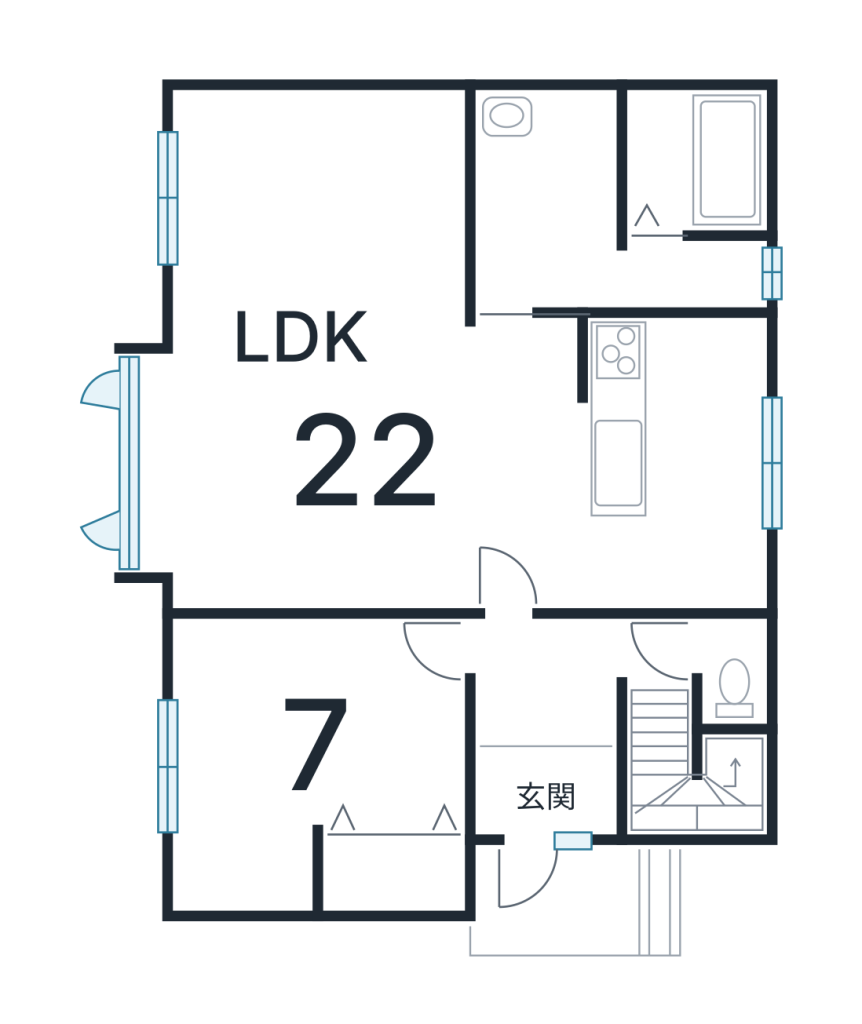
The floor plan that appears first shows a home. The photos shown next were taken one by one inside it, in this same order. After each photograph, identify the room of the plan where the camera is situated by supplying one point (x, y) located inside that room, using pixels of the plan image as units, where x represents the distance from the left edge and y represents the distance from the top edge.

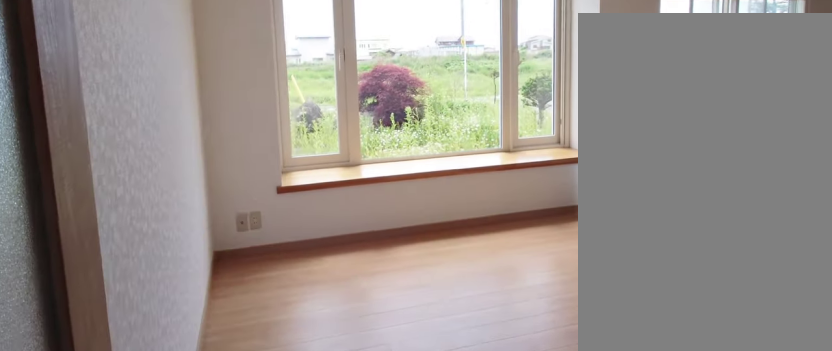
(327, 394)
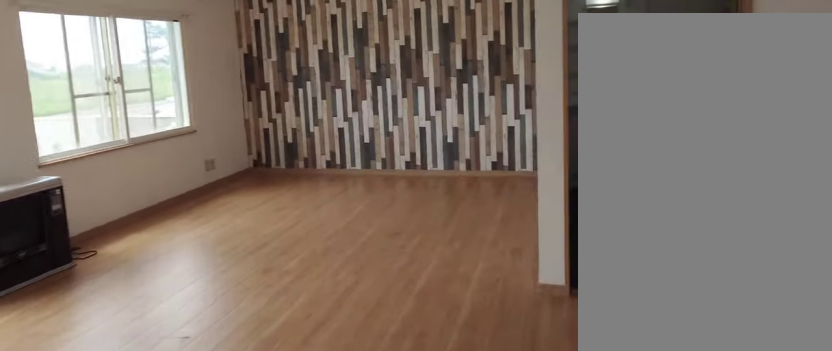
(327, 394)
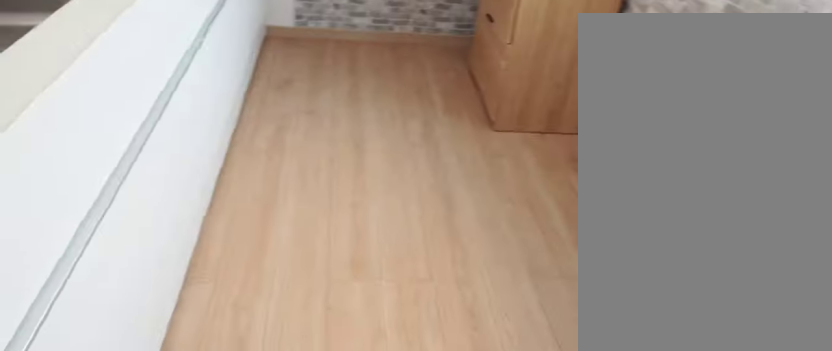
(689, 481)
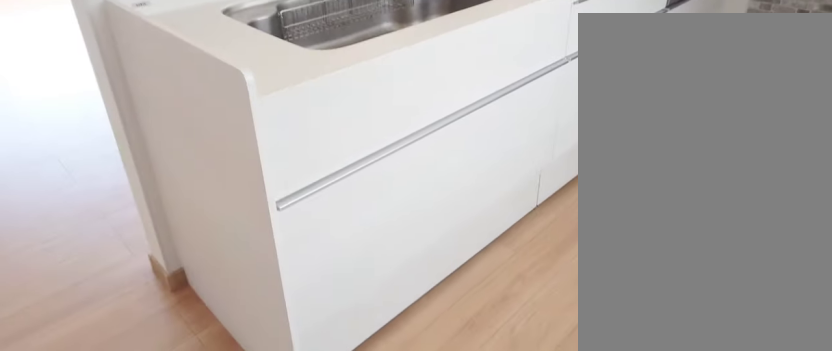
(689, 481)
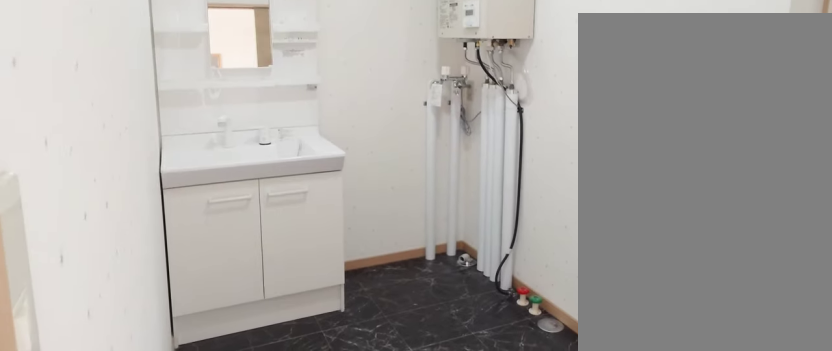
(543, 241)
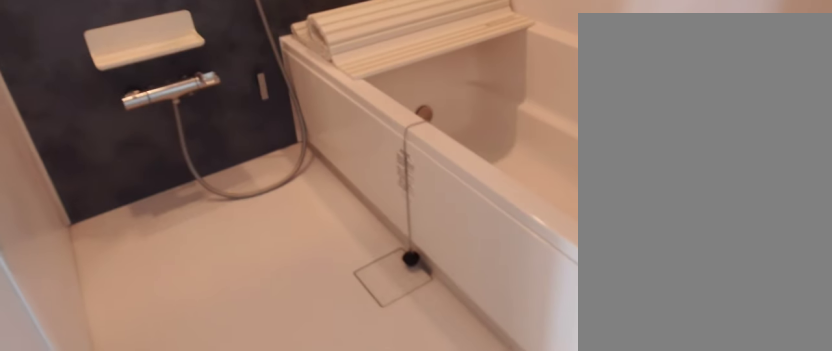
(698, 187)
